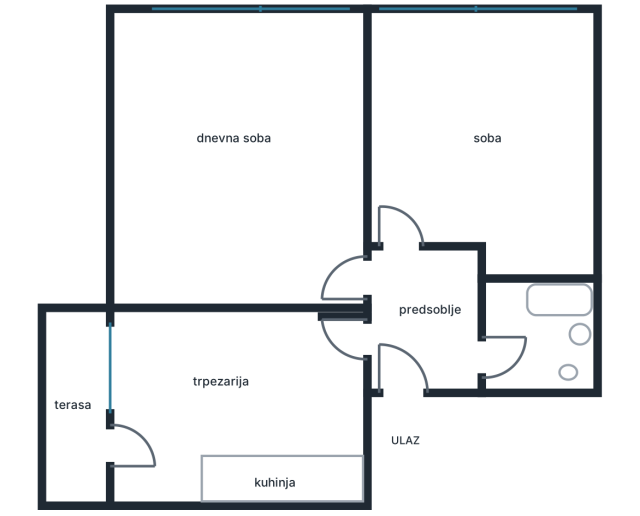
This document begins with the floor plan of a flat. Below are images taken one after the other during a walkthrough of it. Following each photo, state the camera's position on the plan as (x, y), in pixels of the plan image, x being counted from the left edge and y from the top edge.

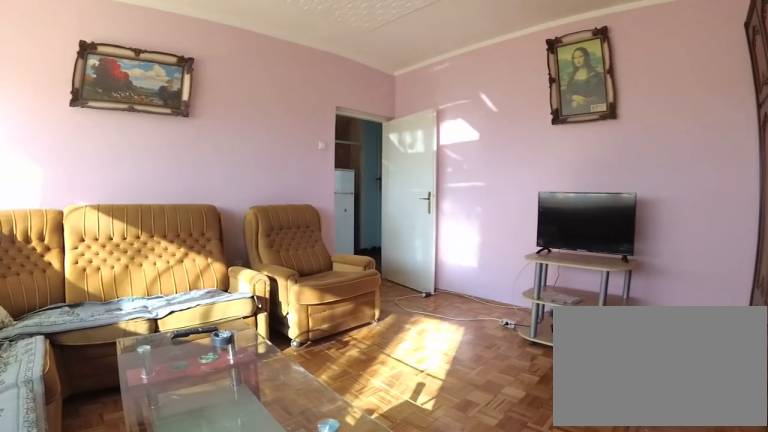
(162, 100)
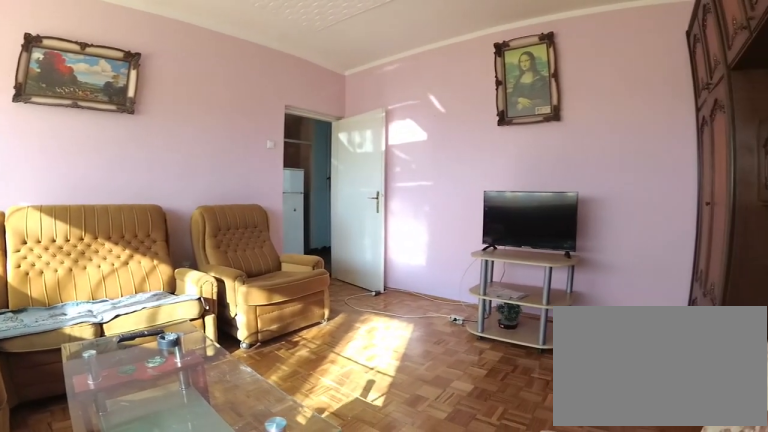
(165, 98)
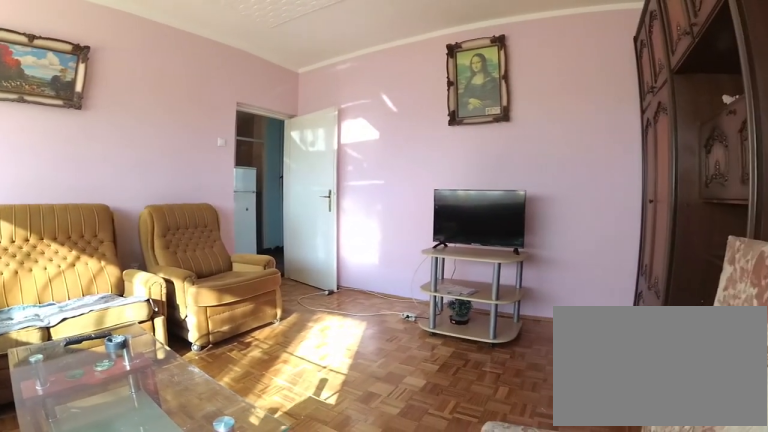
(167, 97)
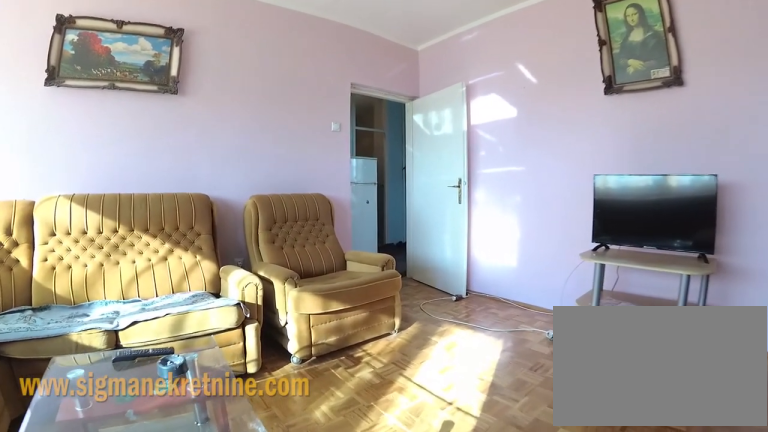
(216, 141)
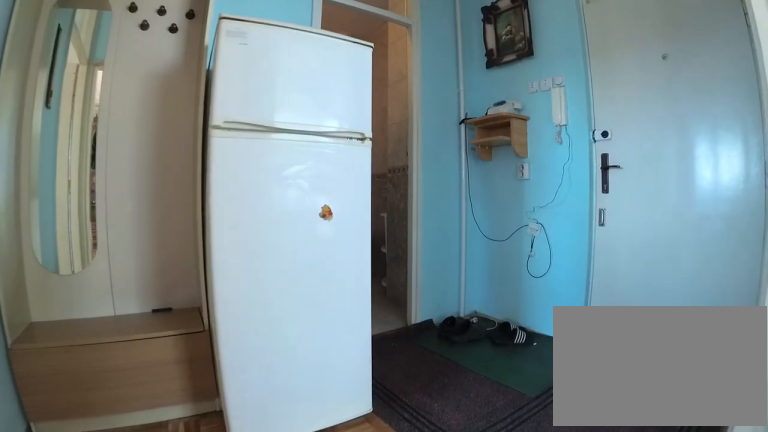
(359, 268)
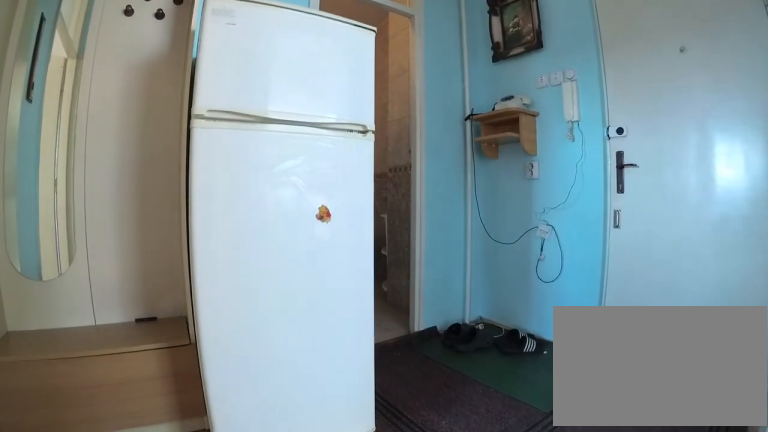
(367, 272)
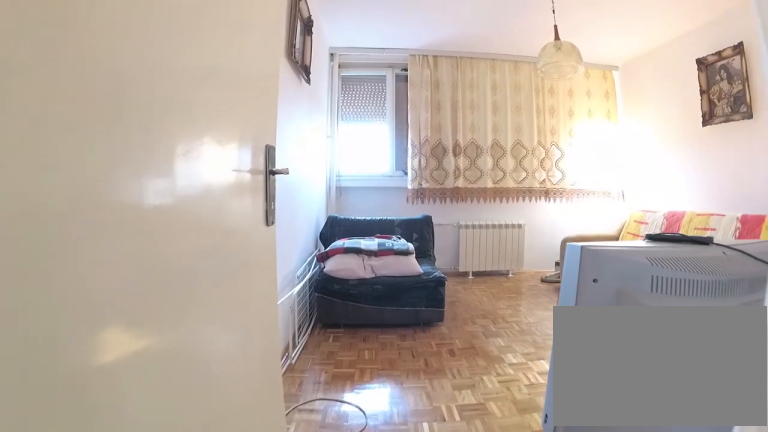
(409, 283)
